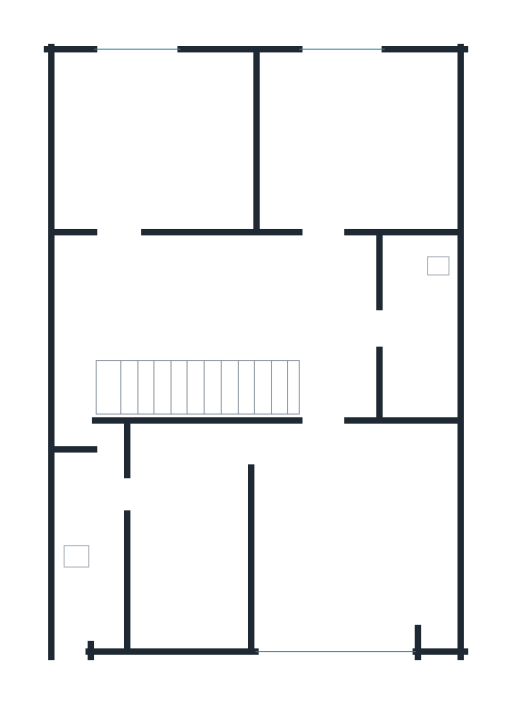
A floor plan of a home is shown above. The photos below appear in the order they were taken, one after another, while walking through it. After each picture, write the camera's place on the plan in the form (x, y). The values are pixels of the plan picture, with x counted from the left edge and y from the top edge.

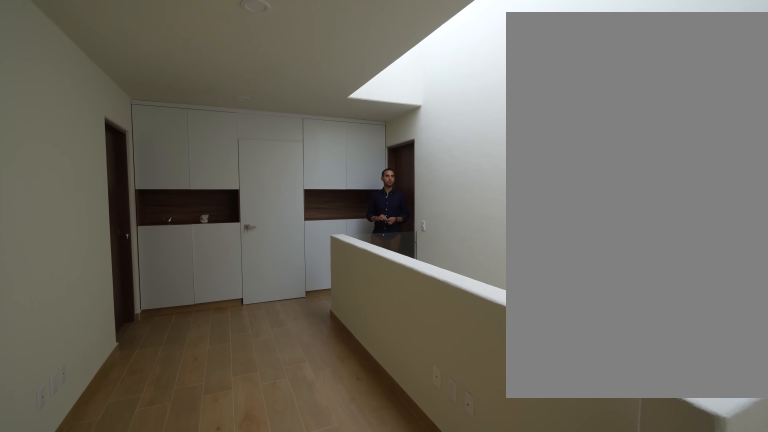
(67, 304)
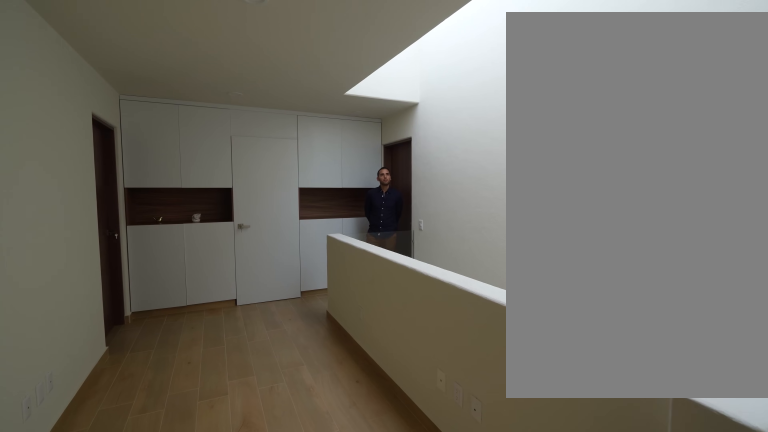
(67, 304)
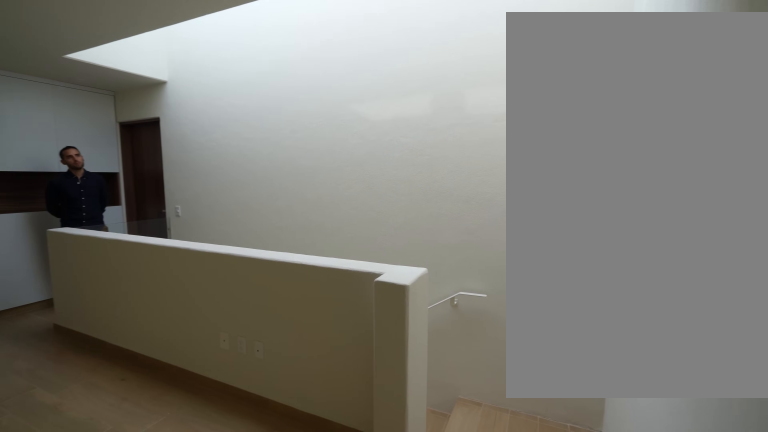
(71, 306)
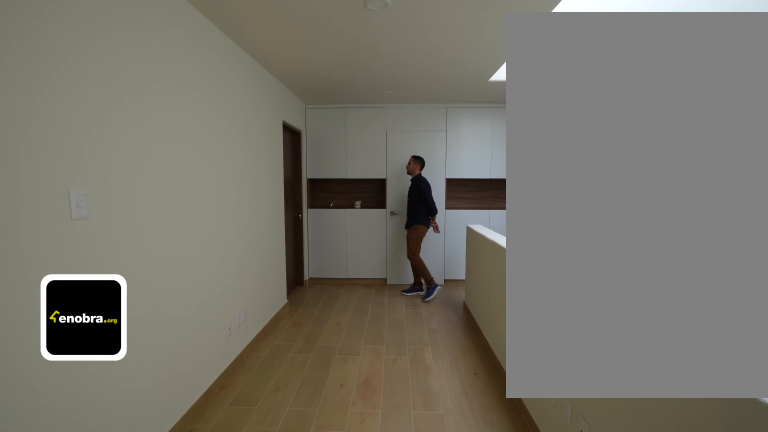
(75, 305)
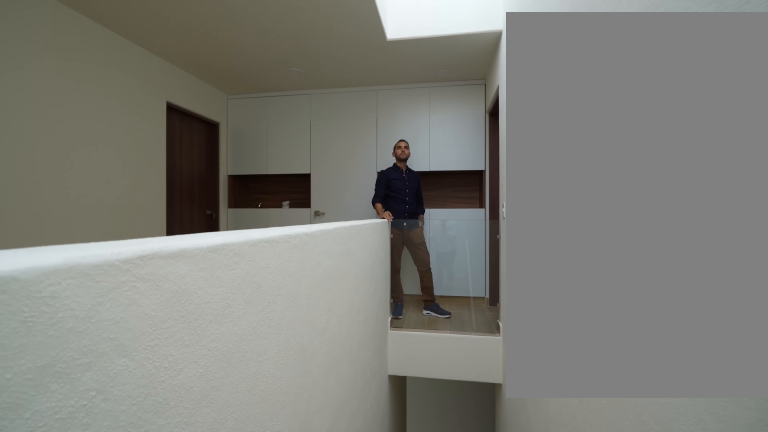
(94, 349)
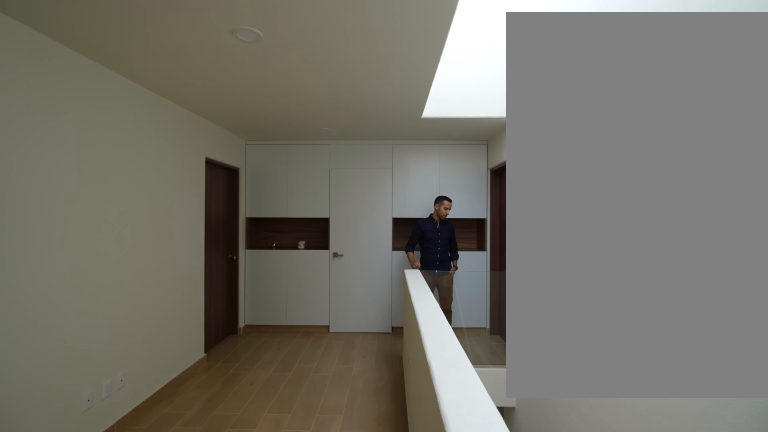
(94, 341)
